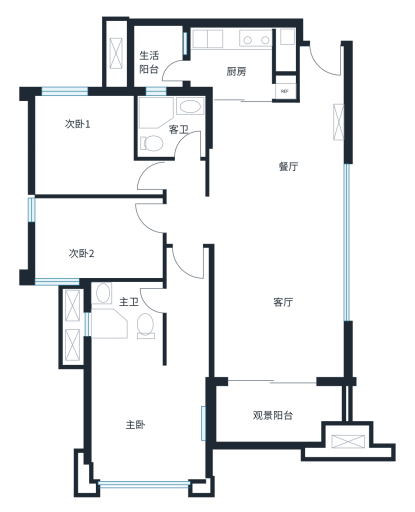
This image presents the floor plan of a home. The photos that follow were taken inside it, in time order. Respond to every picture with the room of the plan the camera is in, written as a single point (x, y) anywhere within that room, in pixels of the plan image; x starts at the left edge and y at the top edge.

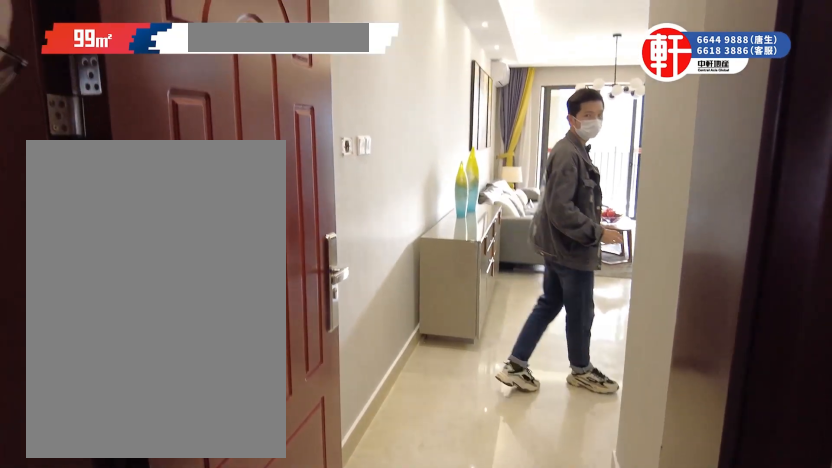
(323, 81)
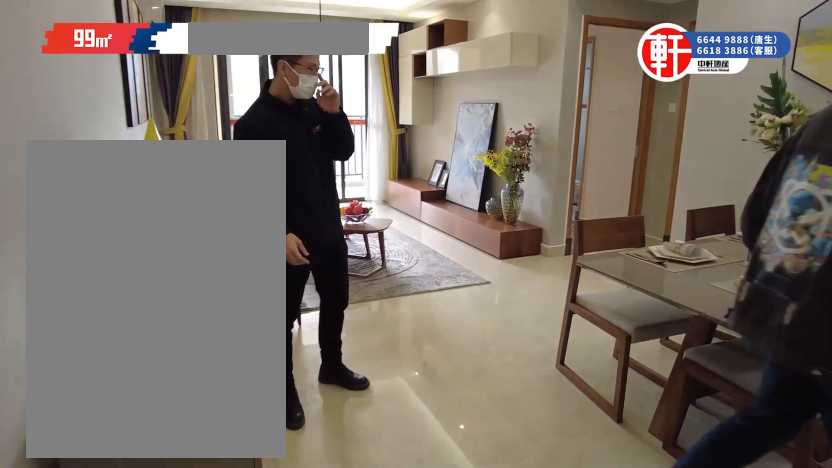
(277, 146)
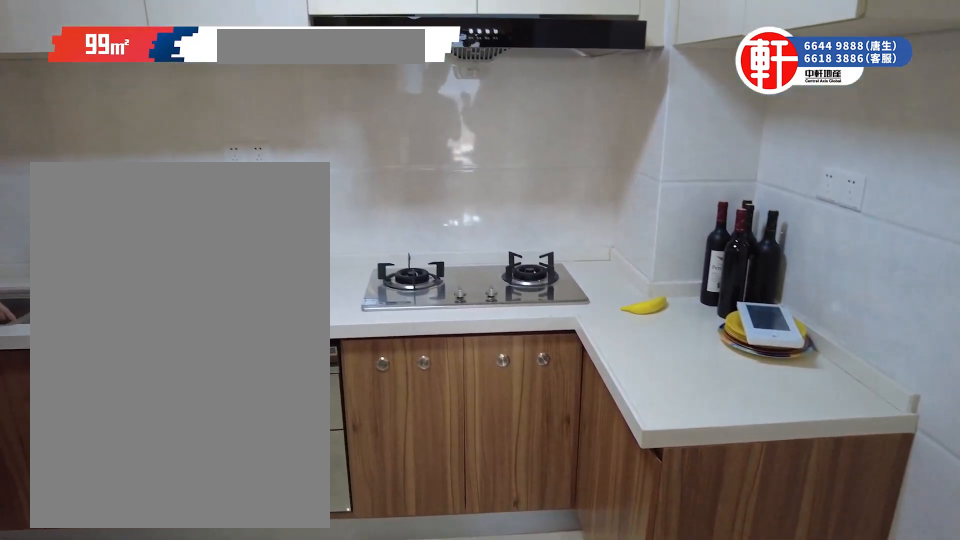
(237, 70)
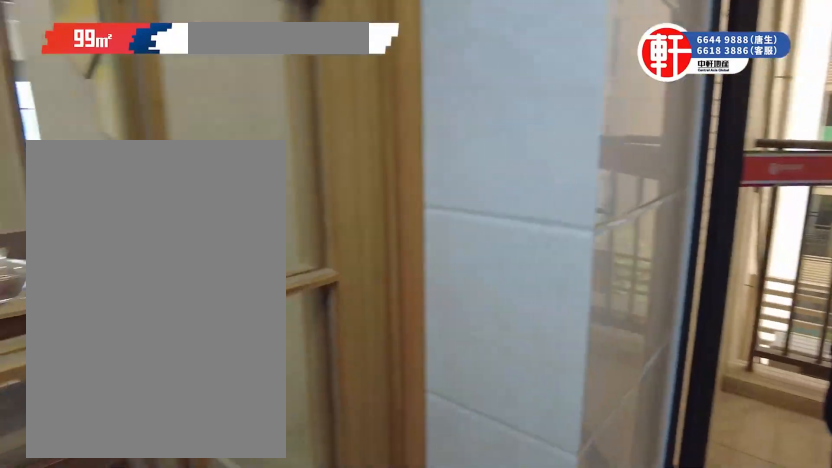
(238, 70)
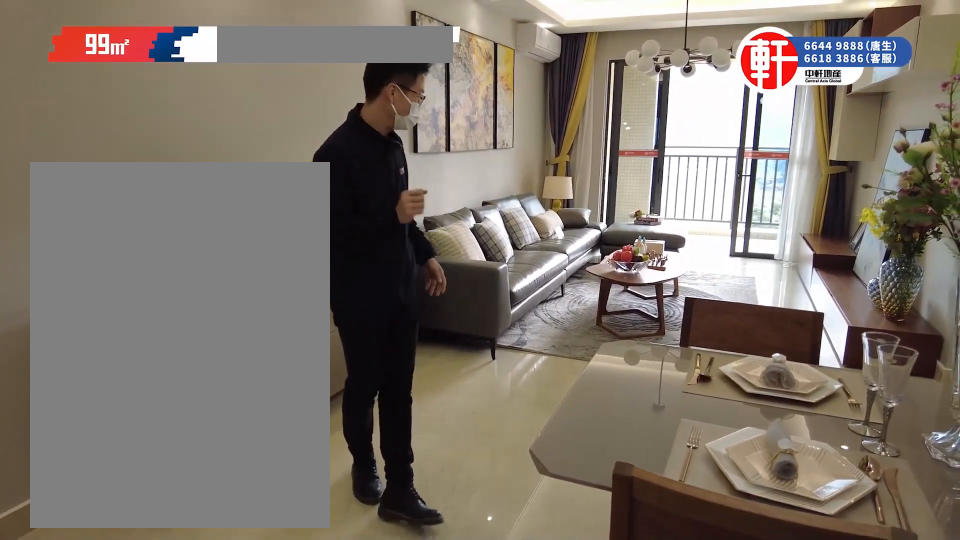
(277, 312)
